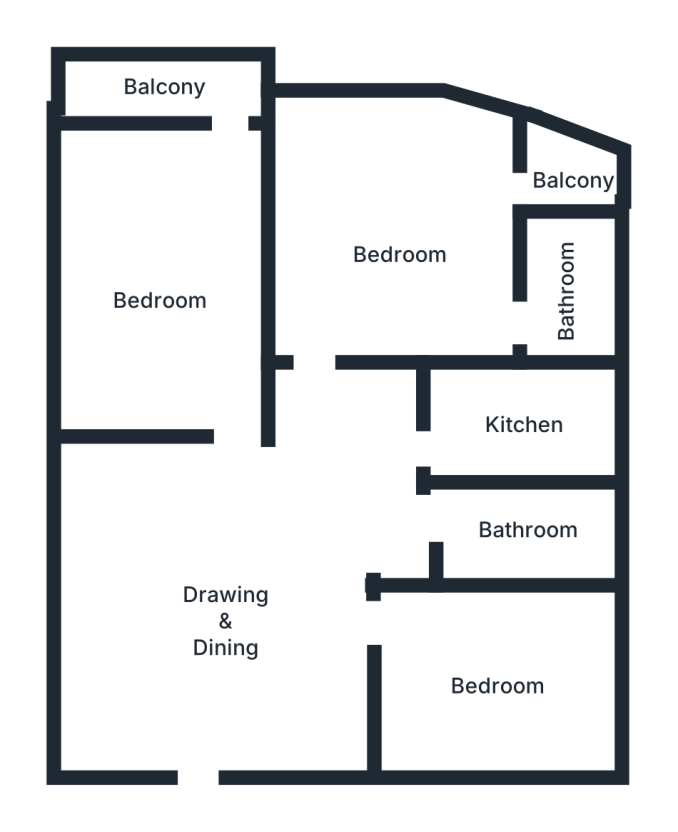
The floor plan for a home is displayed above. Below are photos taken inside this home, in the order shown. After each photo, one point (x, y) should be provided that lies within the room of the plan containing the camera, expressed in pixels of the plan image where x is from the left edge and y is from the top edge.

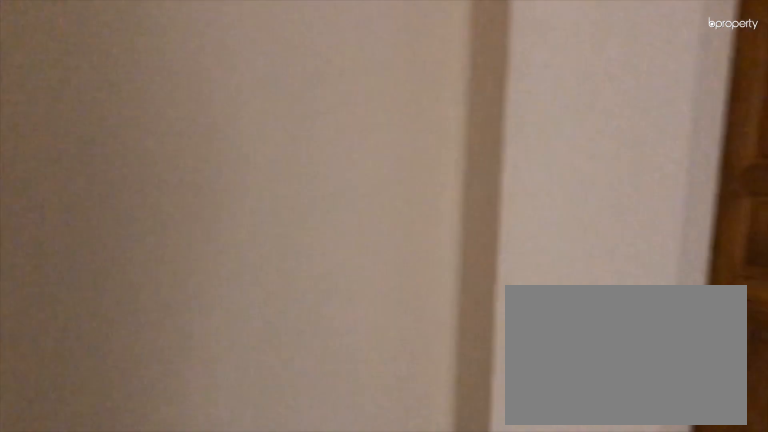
(235, 610)
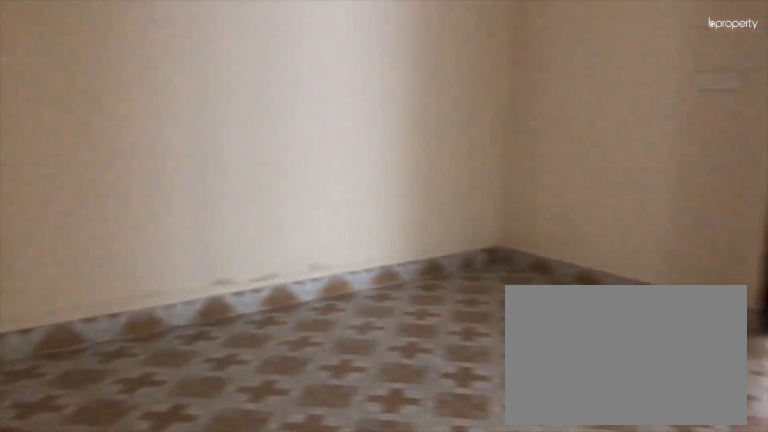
(235, 610)
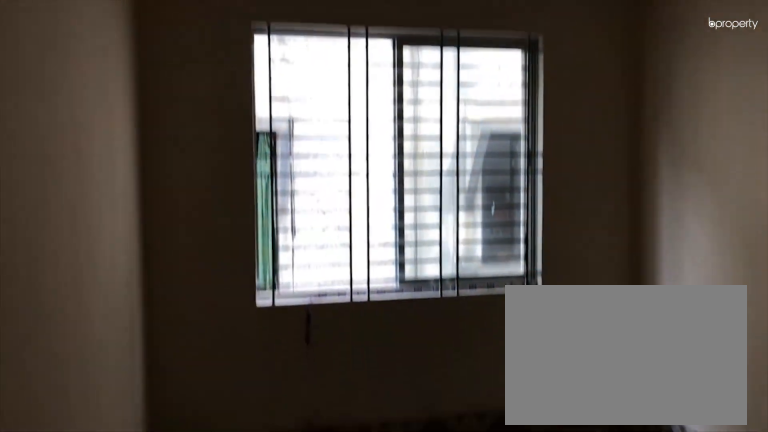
(501, 685)
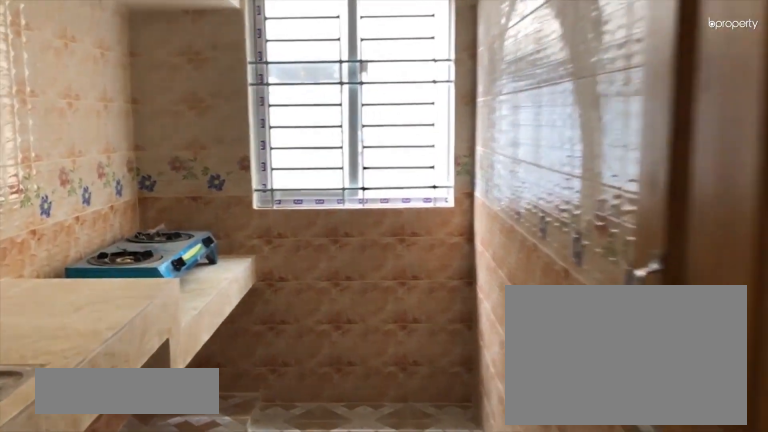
(524, 426)
